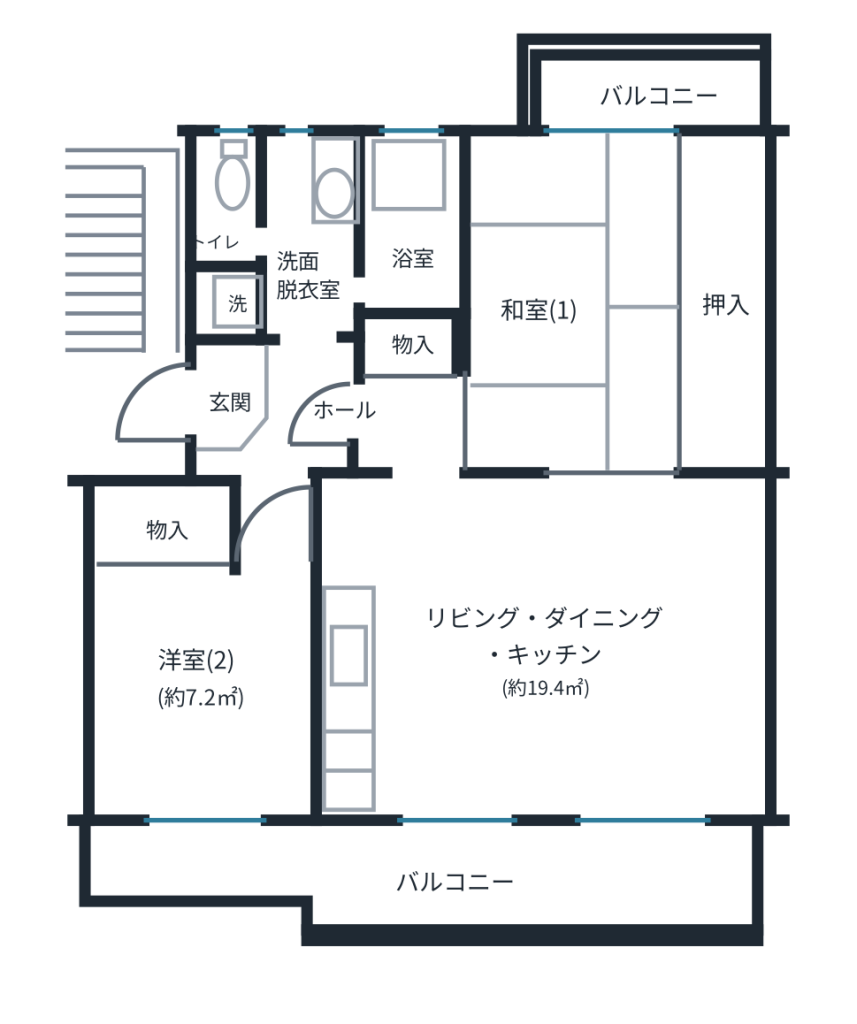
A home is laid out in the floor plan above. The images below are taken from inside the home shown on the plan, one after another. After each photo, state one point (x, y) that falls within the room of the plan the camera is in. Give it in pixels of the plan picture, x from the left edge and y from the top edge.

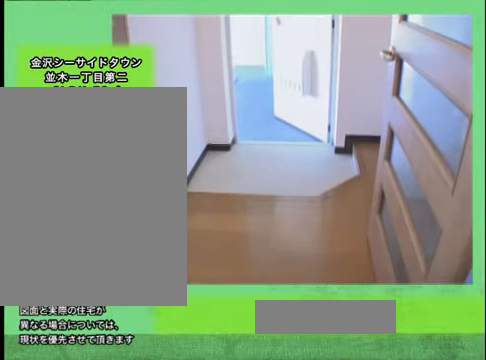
(225, 402)
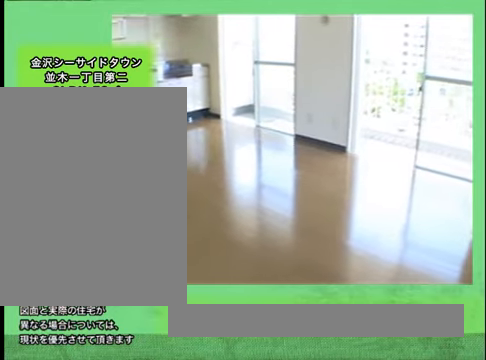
(555, 648)
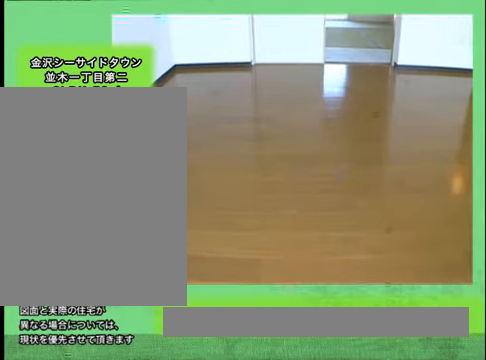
(553, 649)
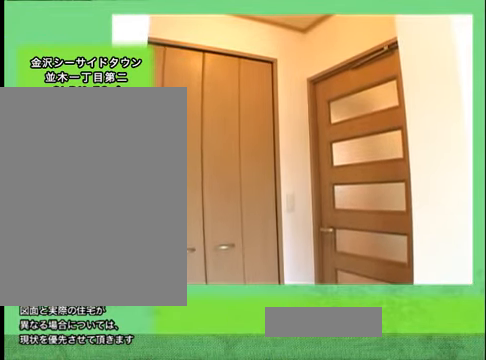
(415, 391)
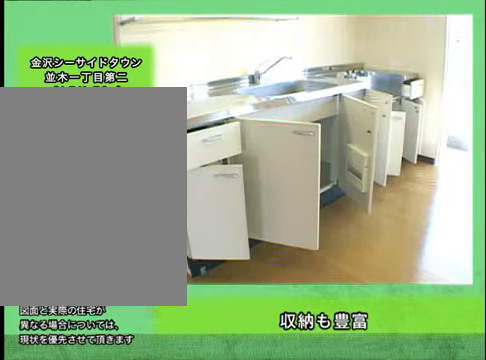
(357, 673)
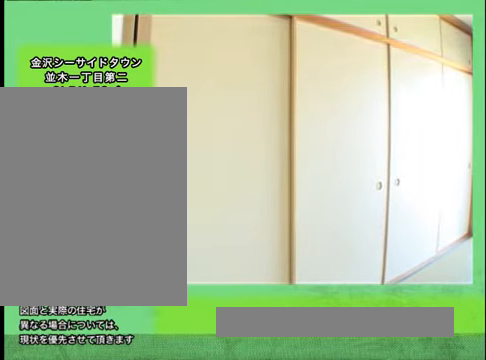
(581, 314)
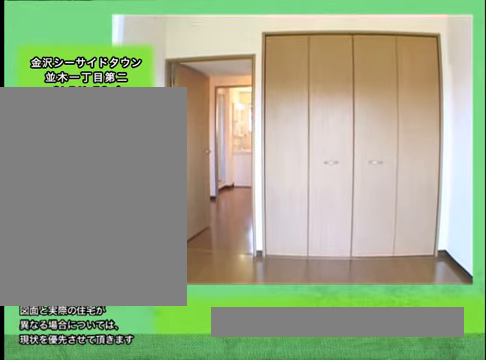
(202, 679)
